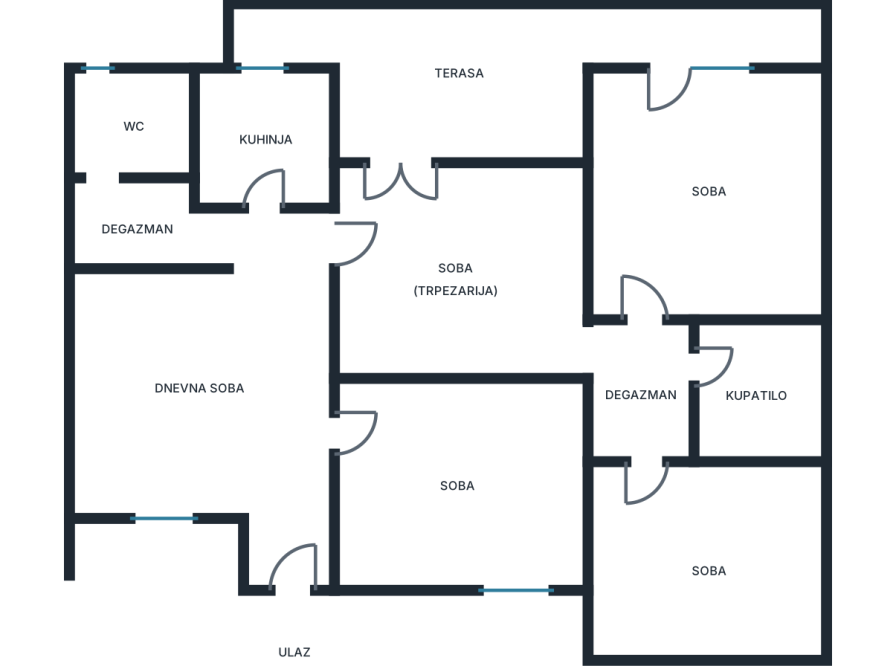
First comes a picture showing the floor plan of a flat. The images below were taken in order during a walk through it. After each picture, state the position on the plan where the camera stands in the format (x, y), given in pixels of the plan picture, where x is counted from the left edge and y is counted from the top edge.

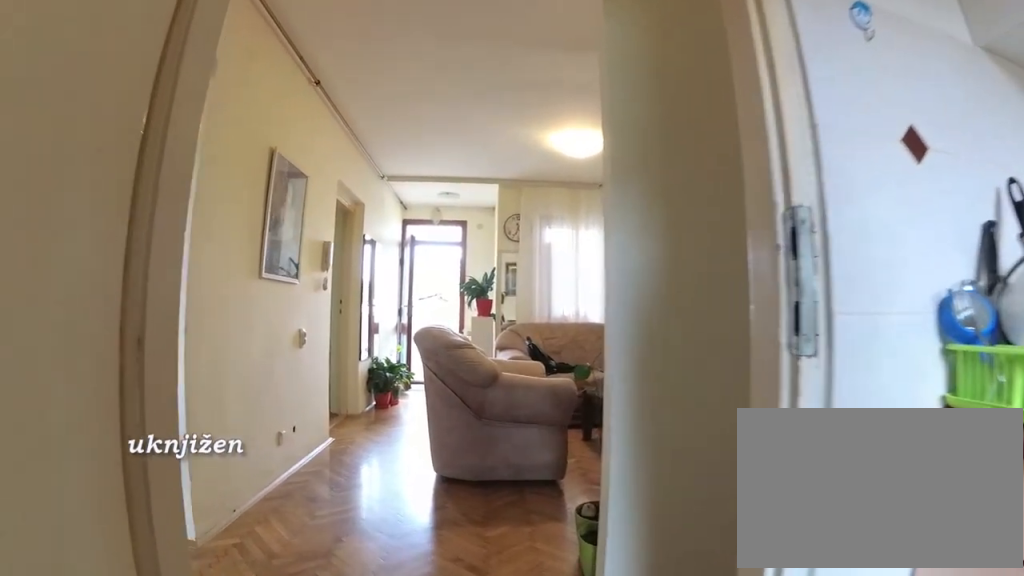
(253, 128)
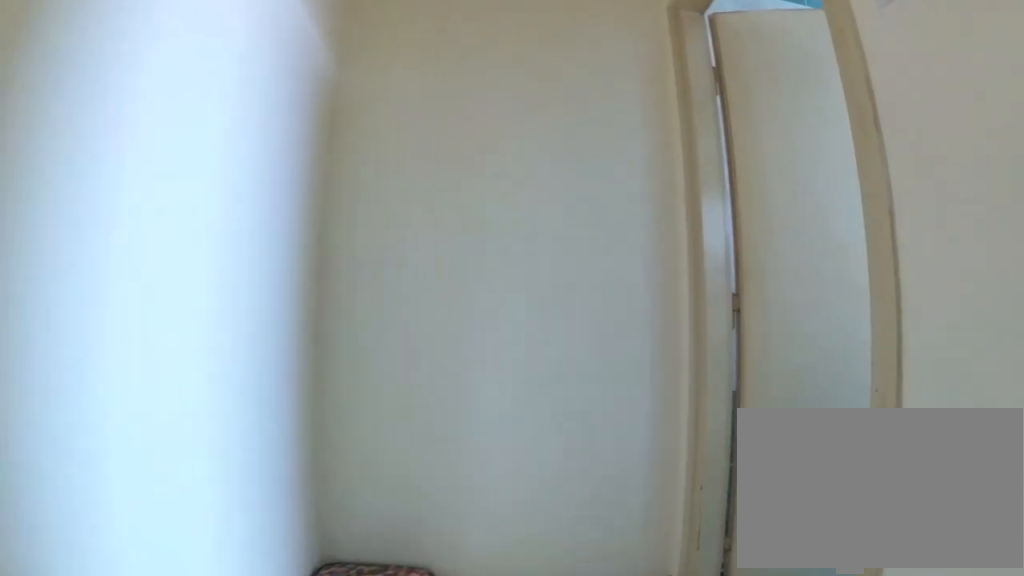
(202, 242)
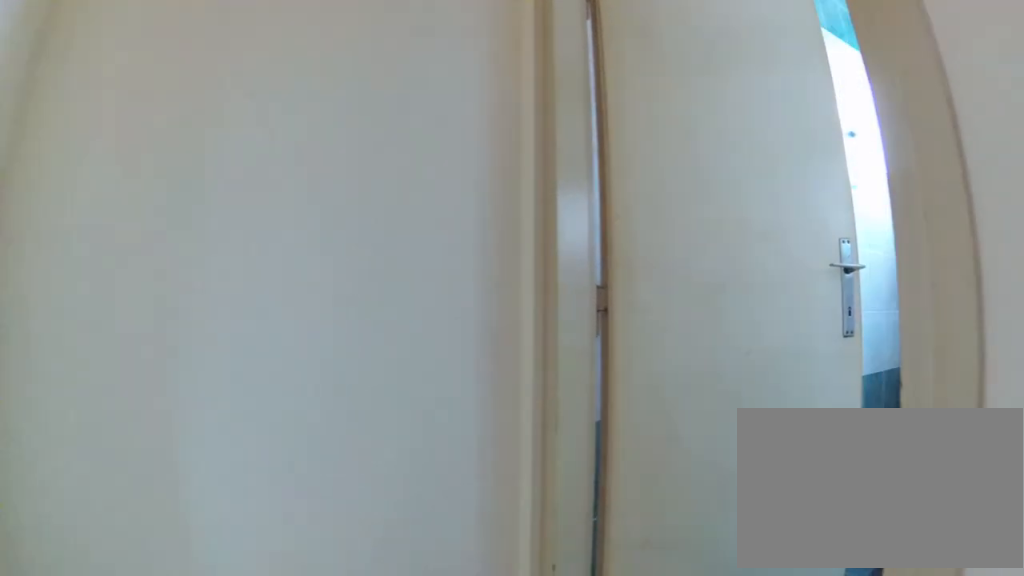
(178, 236)
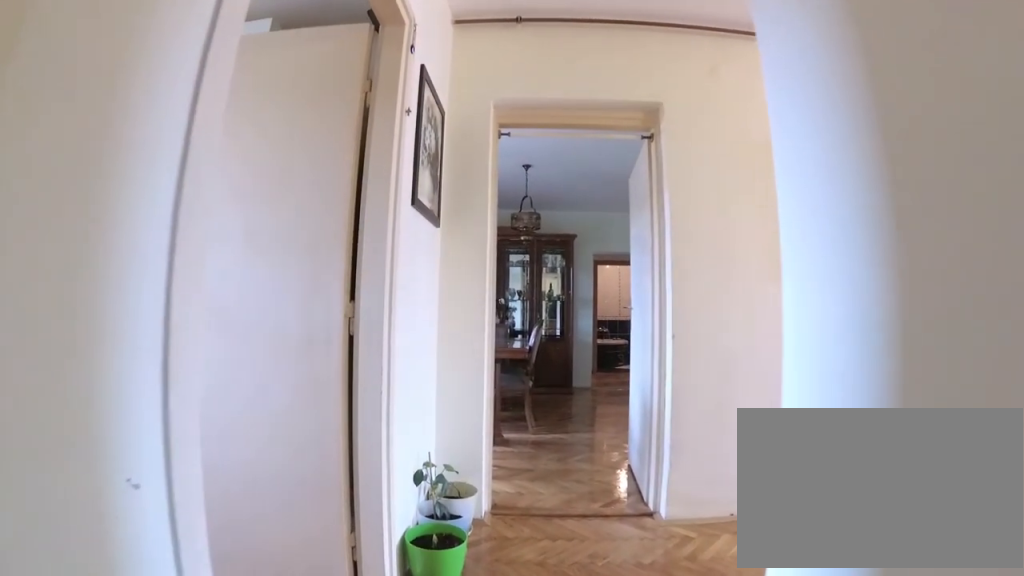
(161, 235)
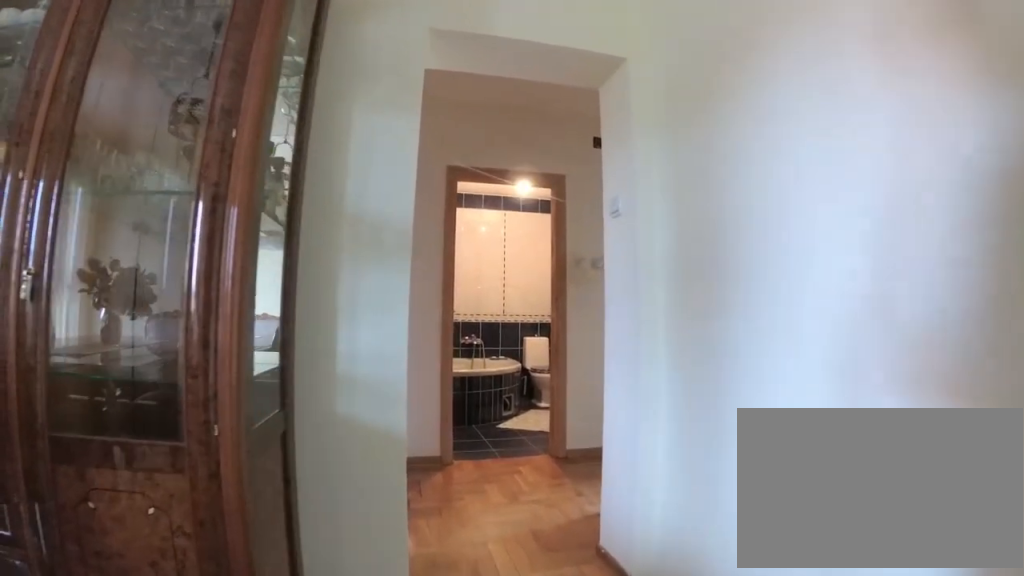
(446, 309)
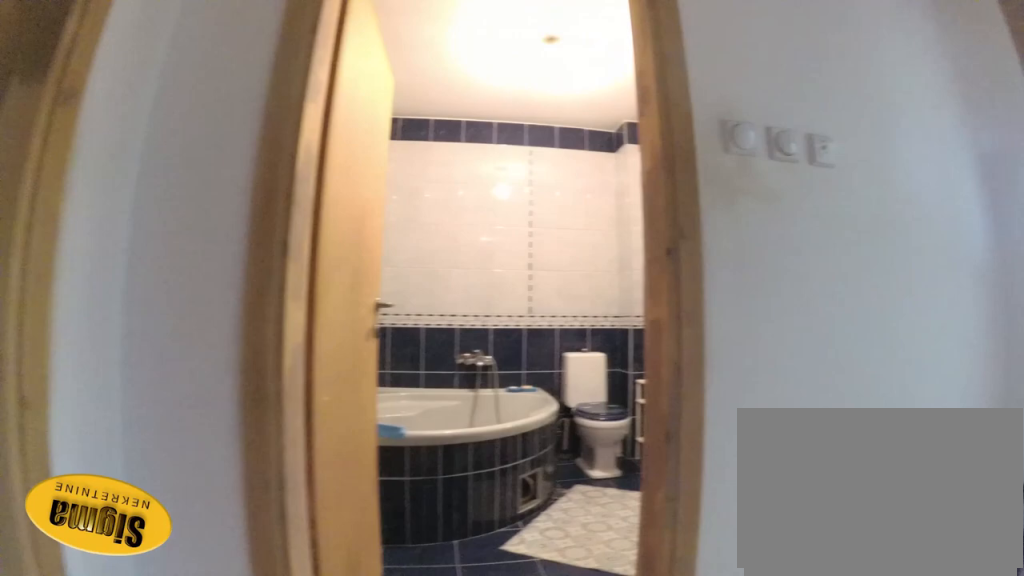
(584, 362)
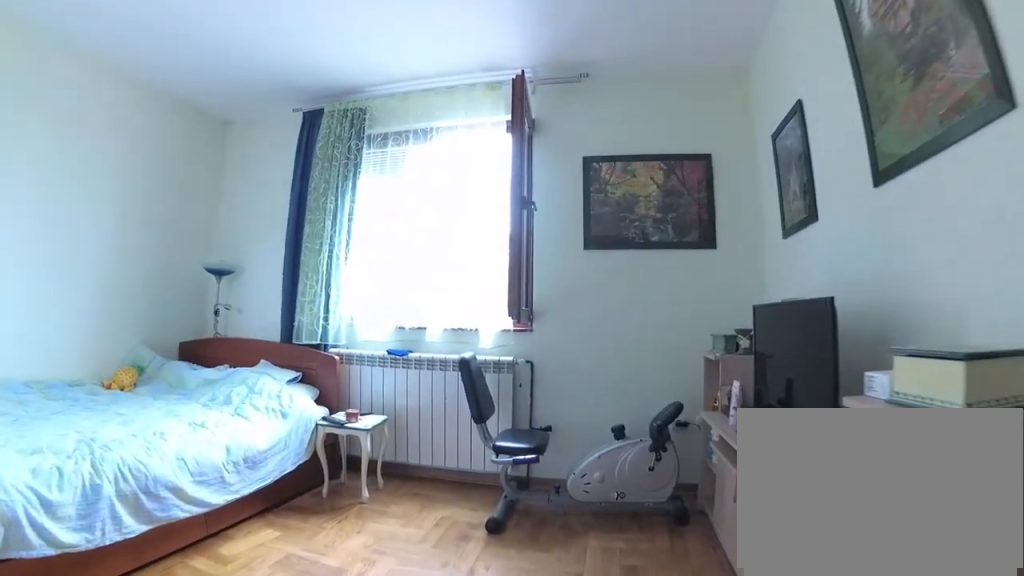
(644, 465)
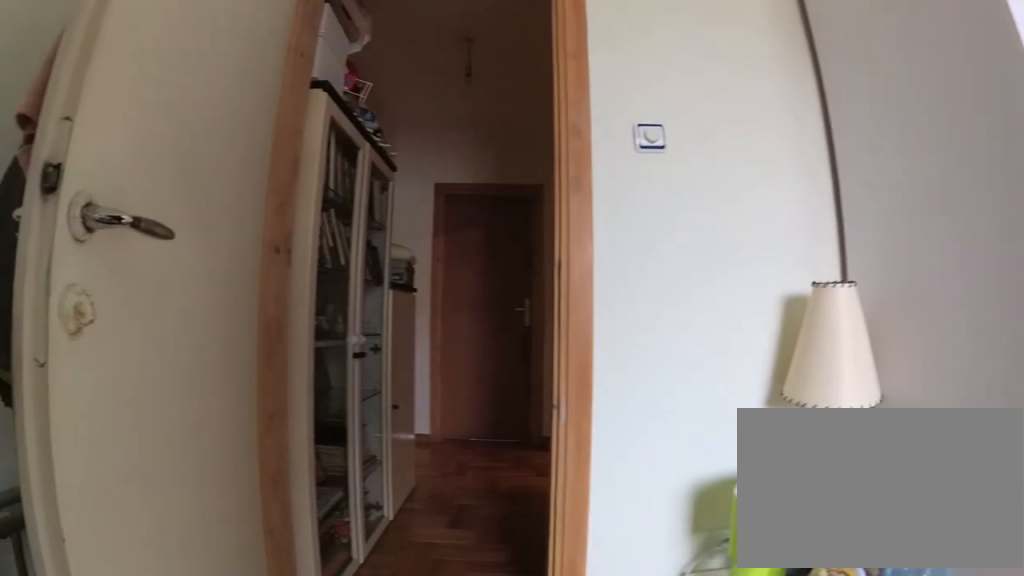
(638, 592)
